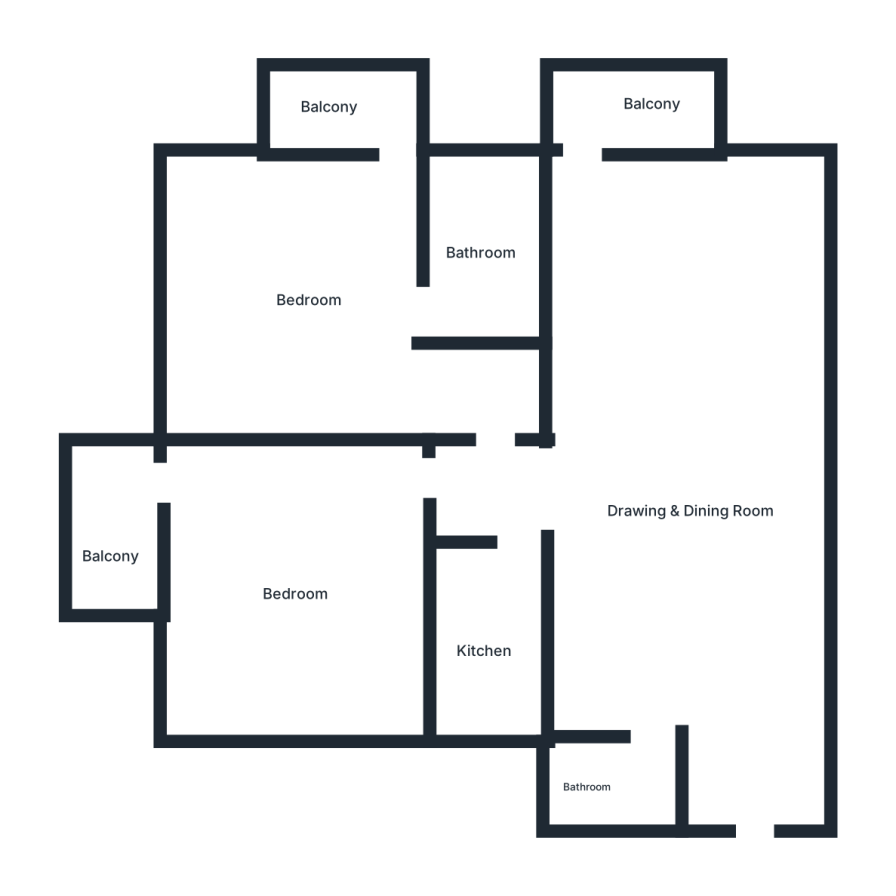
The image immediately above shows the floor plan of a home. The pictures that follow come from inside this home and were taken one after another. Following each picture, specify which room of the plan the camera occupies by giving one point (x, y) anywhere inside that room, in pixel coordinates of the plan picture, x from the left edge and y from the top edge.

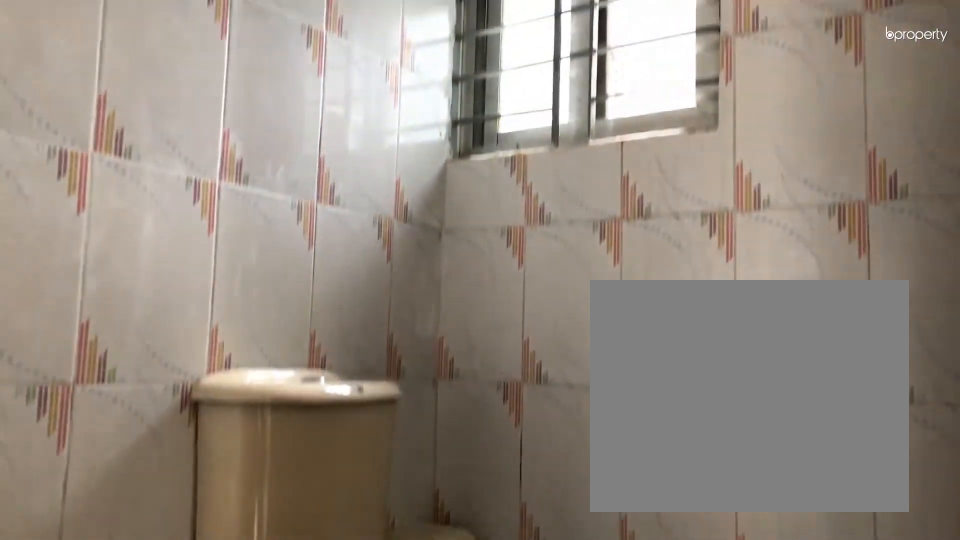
(614, 778)
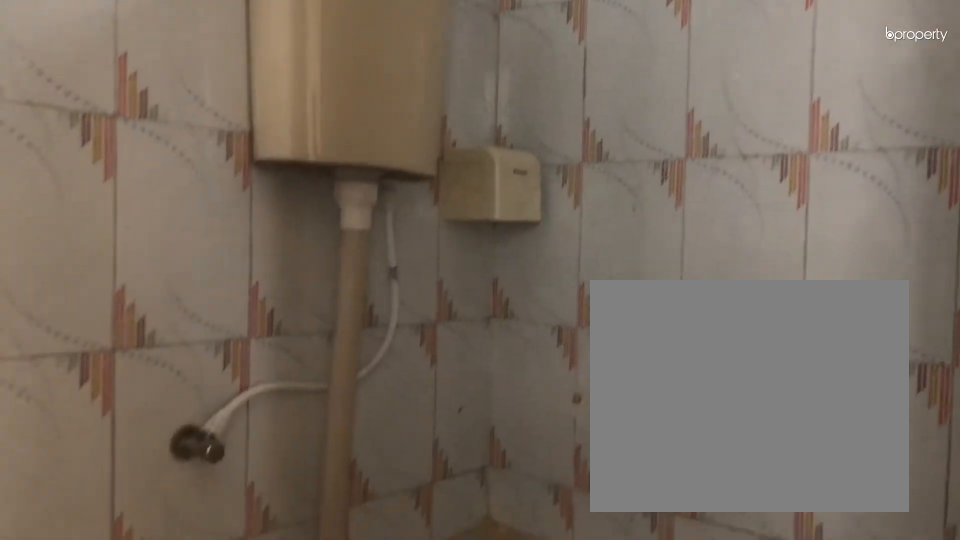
(614, 778)
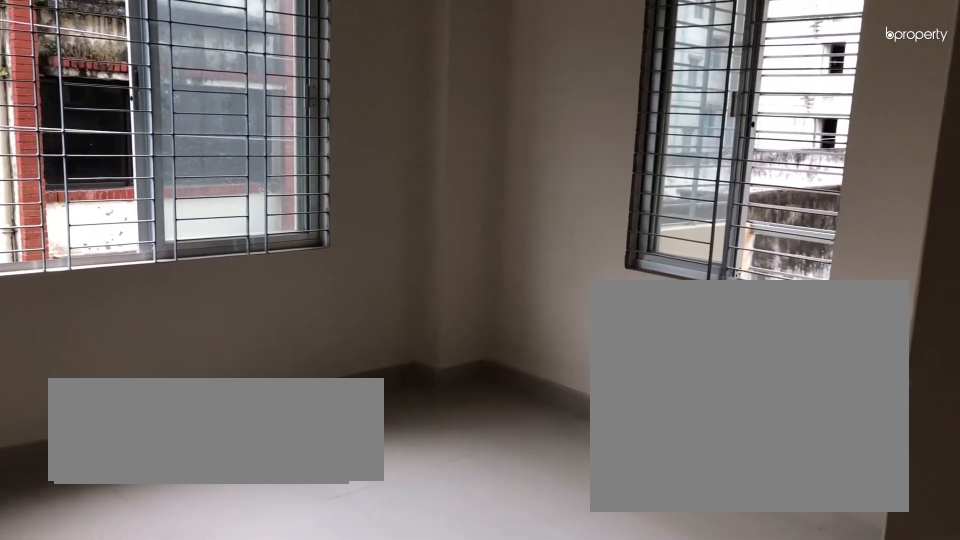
(305, 285)
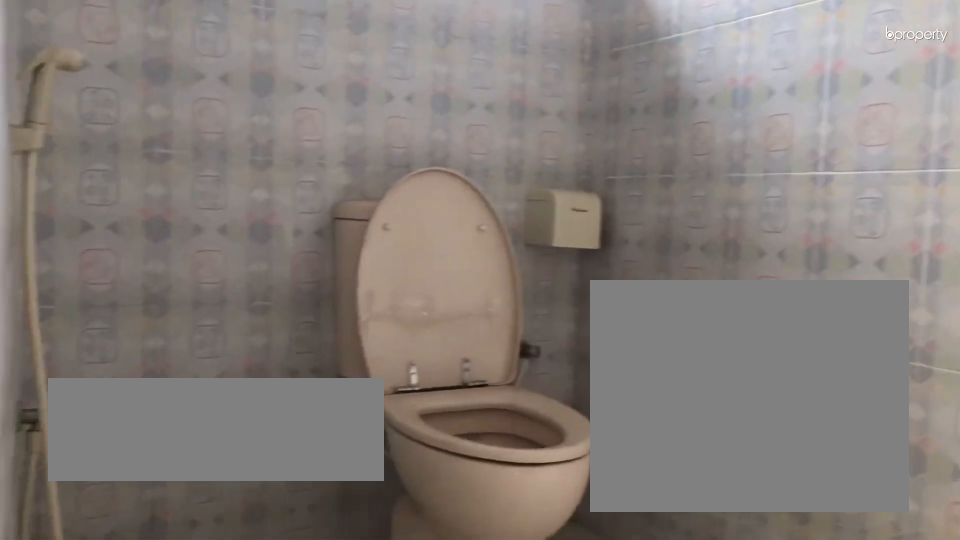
(488, 256)
